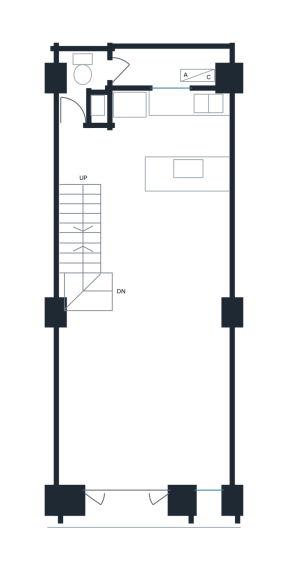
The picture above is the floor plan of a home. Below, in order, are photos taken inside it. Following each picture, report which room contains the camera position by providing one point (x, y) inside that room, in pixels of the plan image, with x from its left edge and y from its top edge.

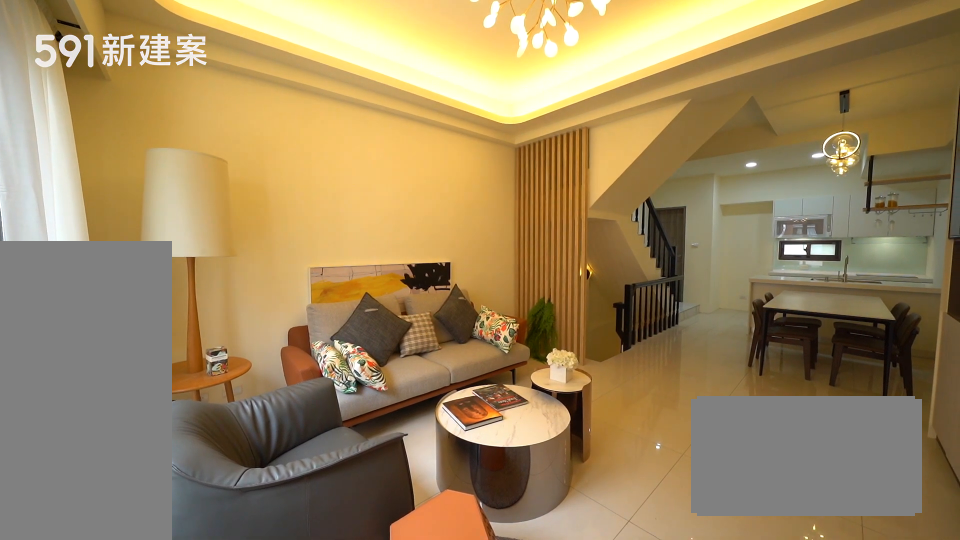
(145, 401)
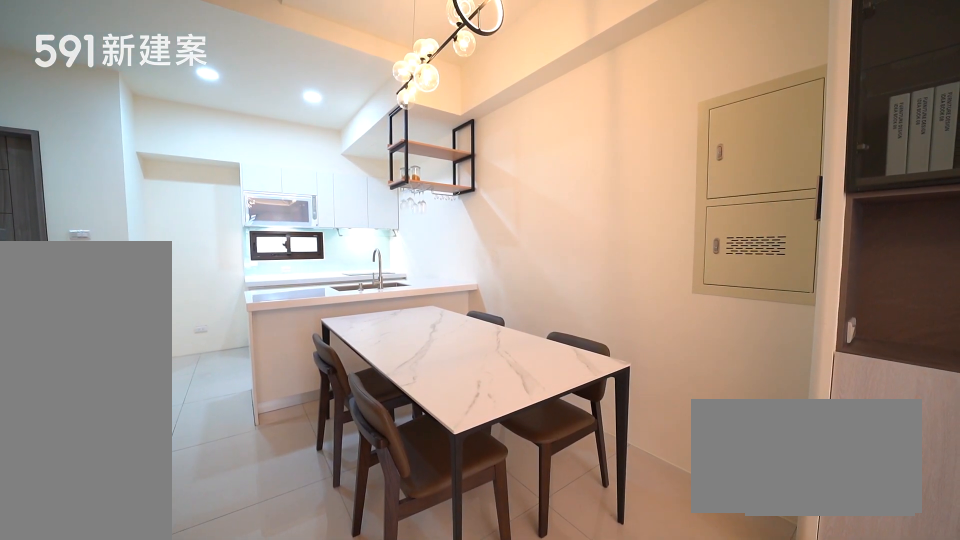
(181, 255)
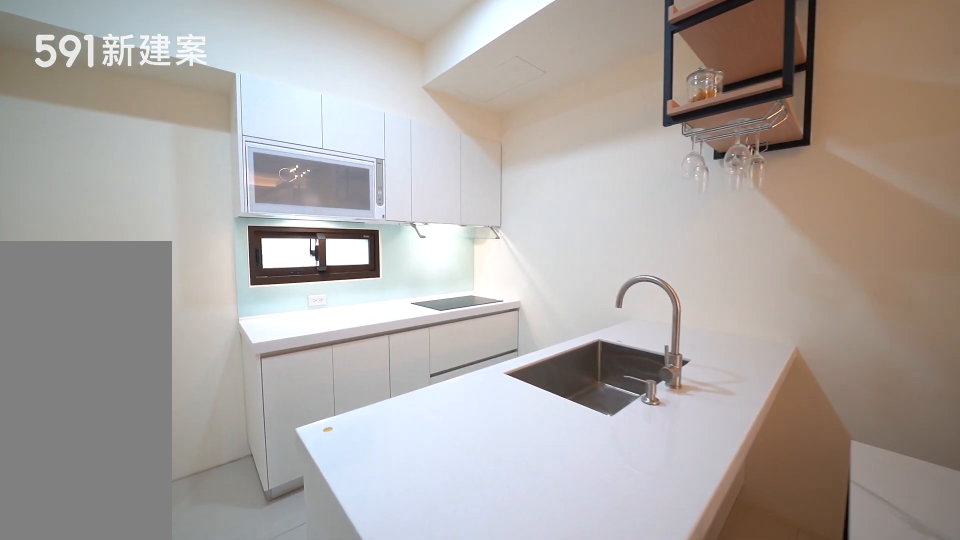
(172, 146)
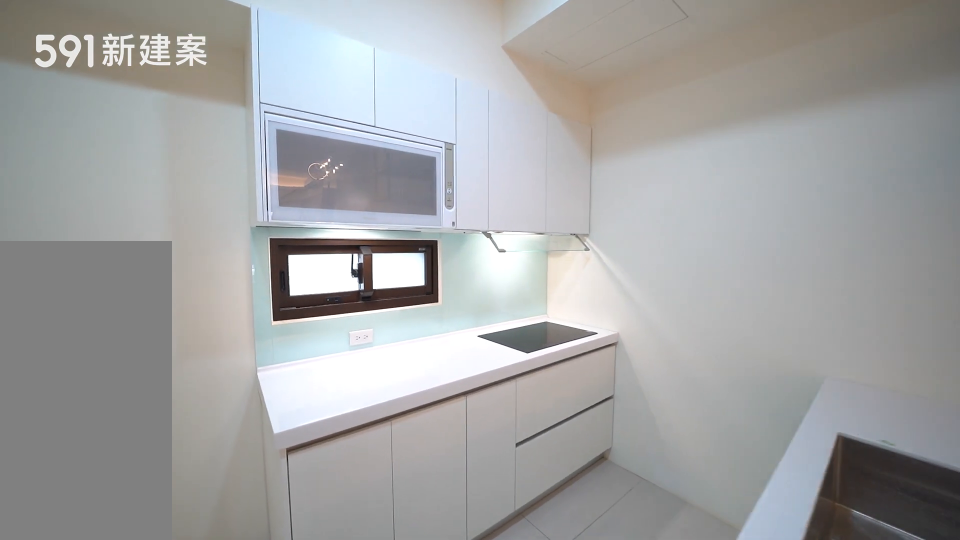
(172, 146)
